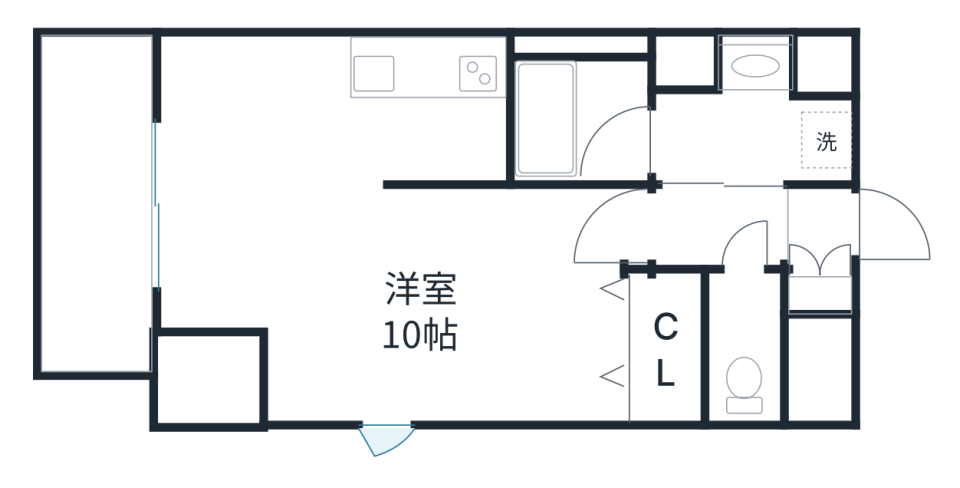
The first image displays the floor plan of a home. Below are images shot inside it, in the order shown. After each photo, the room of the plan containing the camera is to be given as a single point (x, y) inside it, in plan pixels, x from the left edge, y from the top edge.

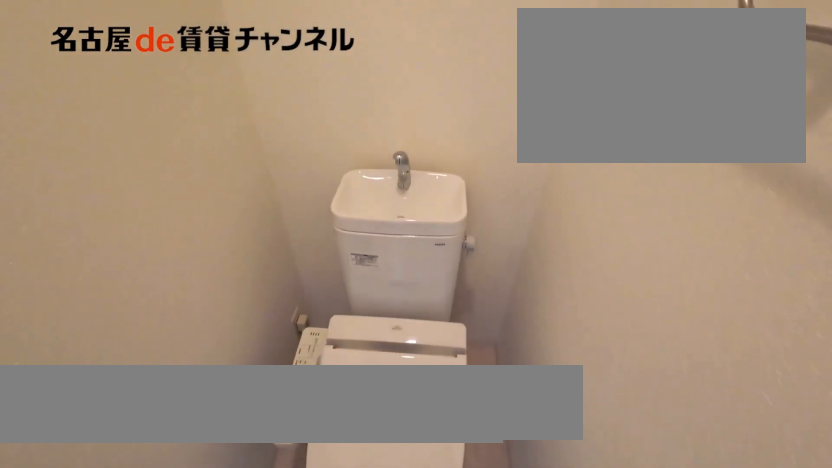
(748, 350)
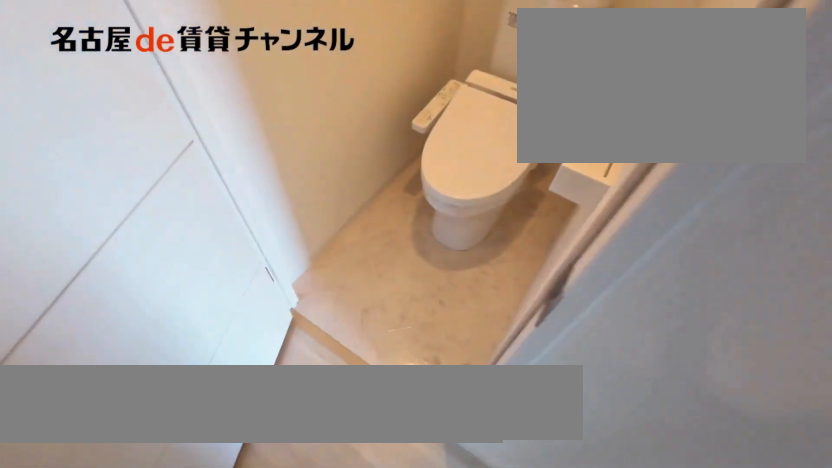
(748, 350)
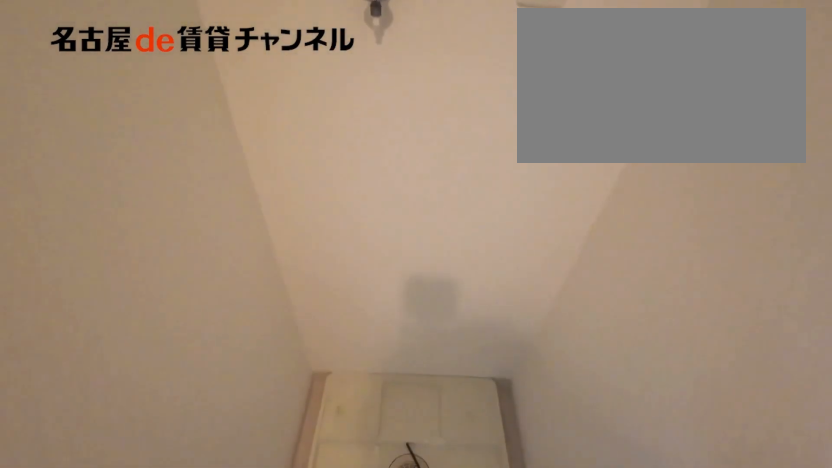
(750, 107)
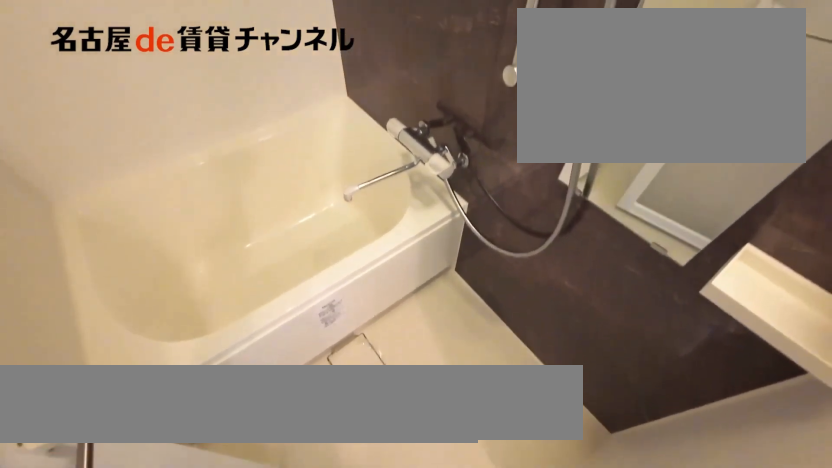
(584, 107)
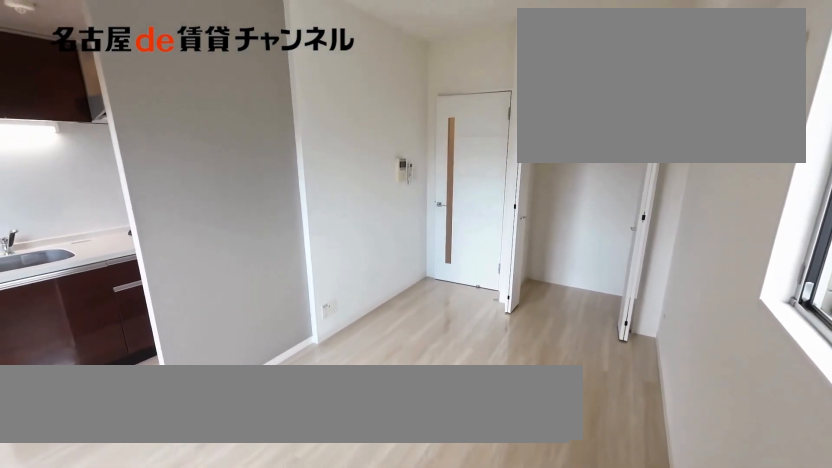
(436, 321)
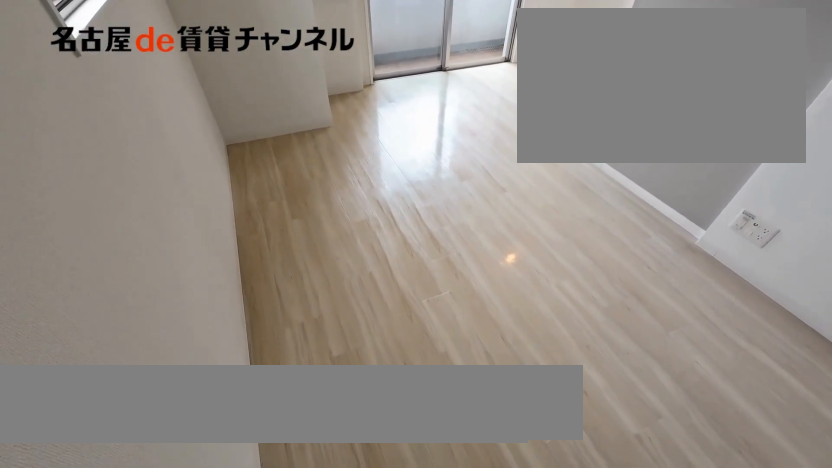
(436, 321)
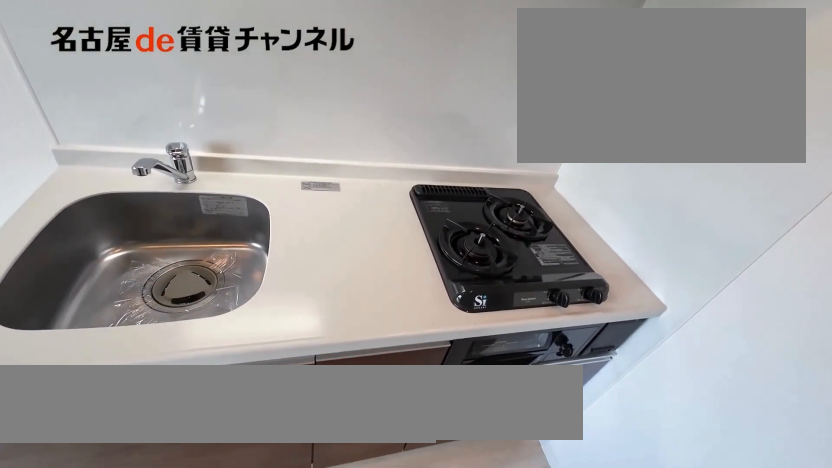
(430, 107)
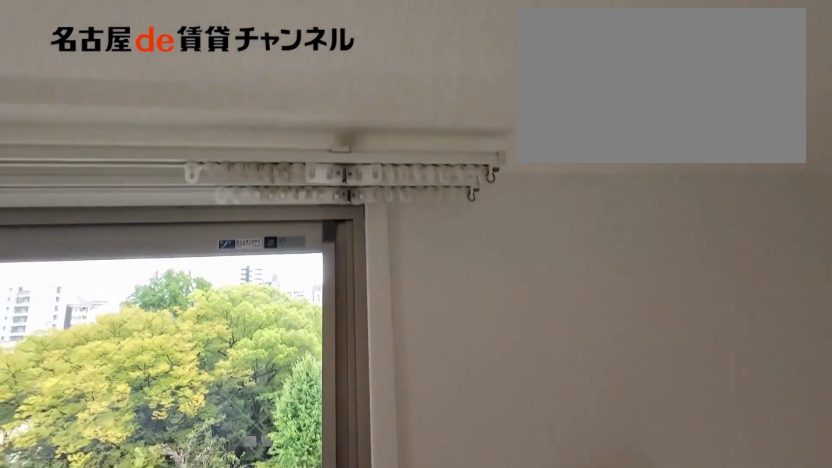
(254, 110)
